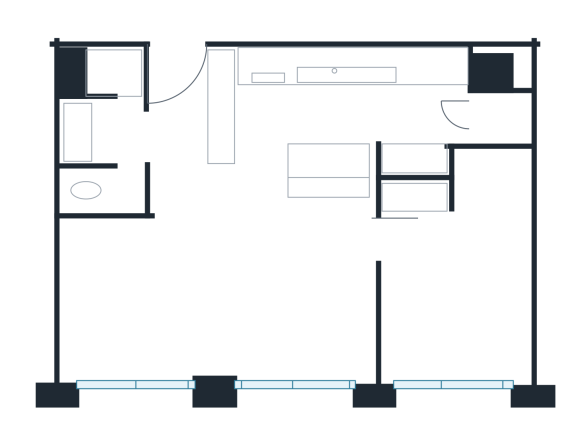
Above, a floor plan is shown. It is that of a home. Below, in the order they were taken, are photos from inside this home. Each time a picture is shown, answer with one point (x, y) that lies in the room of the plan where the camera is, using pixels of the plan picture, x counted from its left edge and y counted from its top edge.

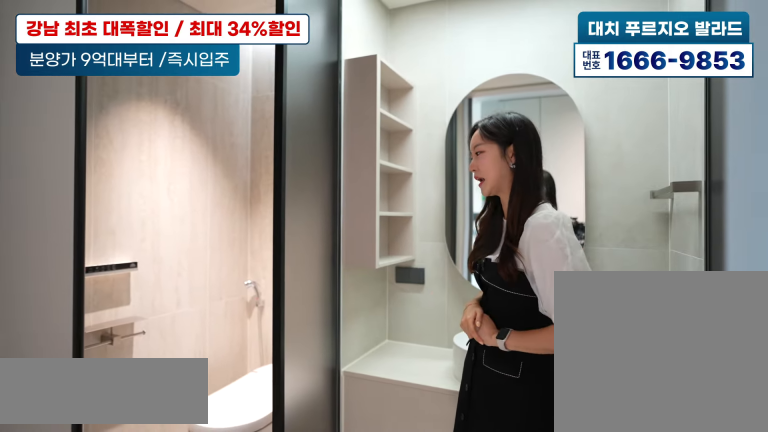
(114, 121)
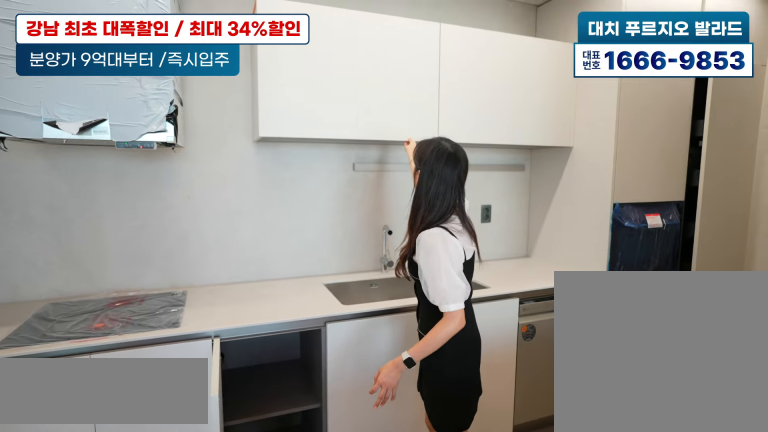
(365, 105)
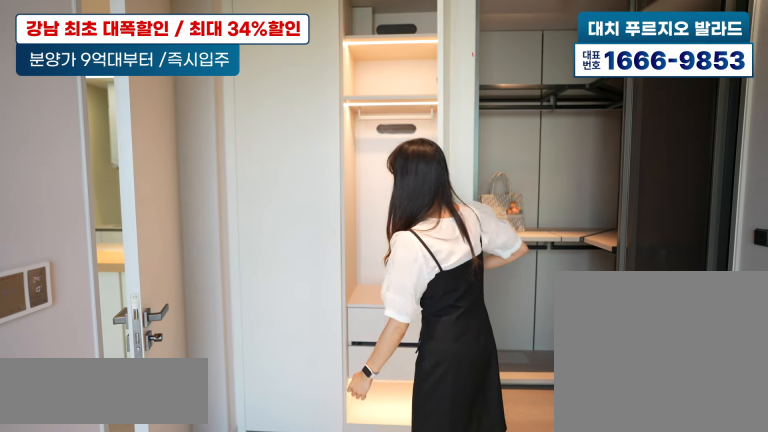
(449, 289)
